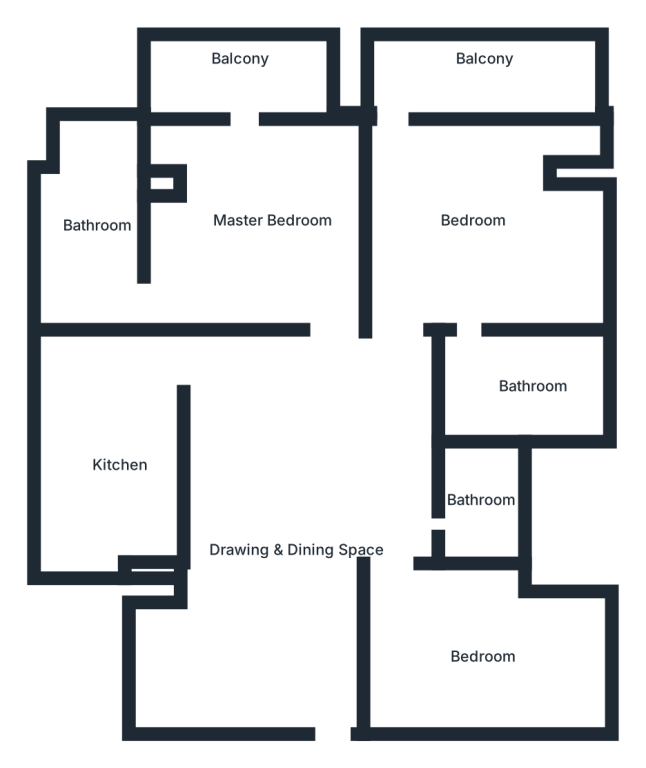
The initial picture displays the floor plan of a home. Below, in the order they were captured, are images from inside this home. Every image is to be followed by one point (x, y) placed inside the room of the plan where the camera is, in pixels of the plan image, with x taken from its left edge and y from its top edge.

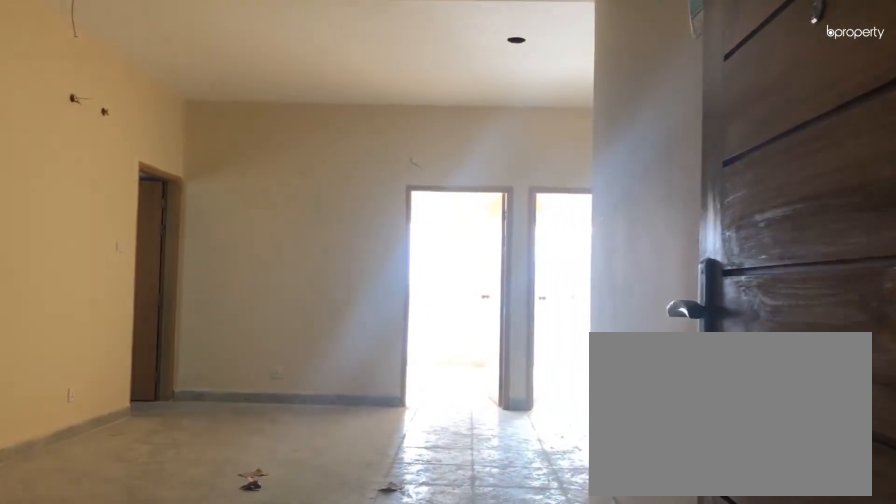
(322, 680)
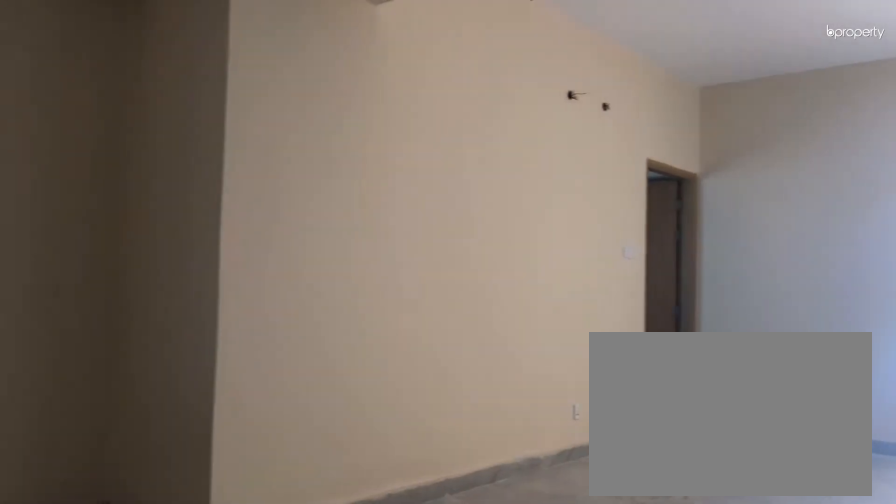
(311, 518)
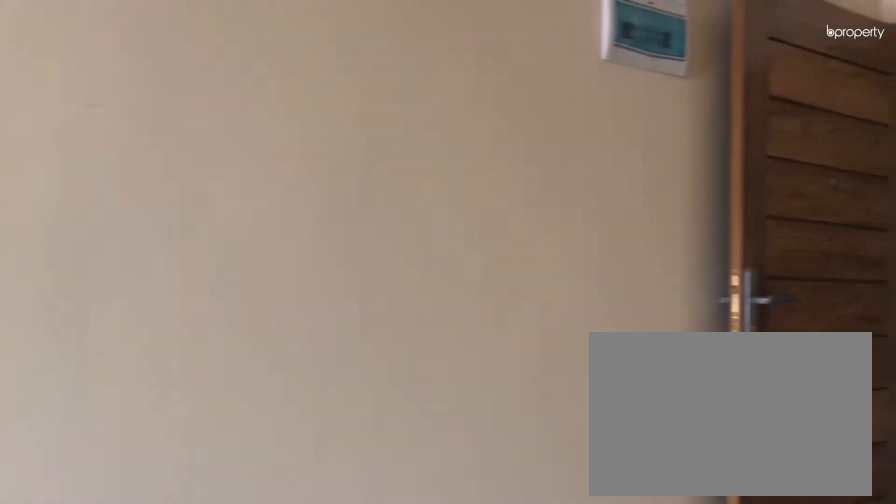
(311, 518)
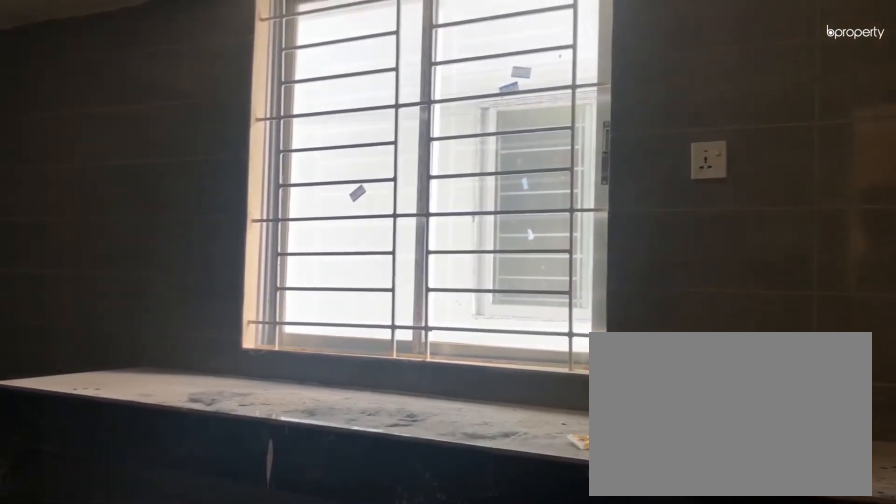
(112, 469)
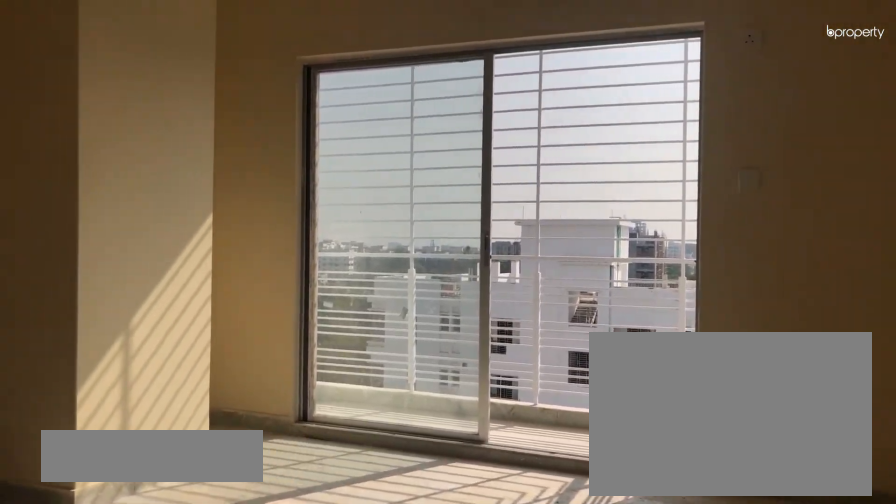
(291, 222)
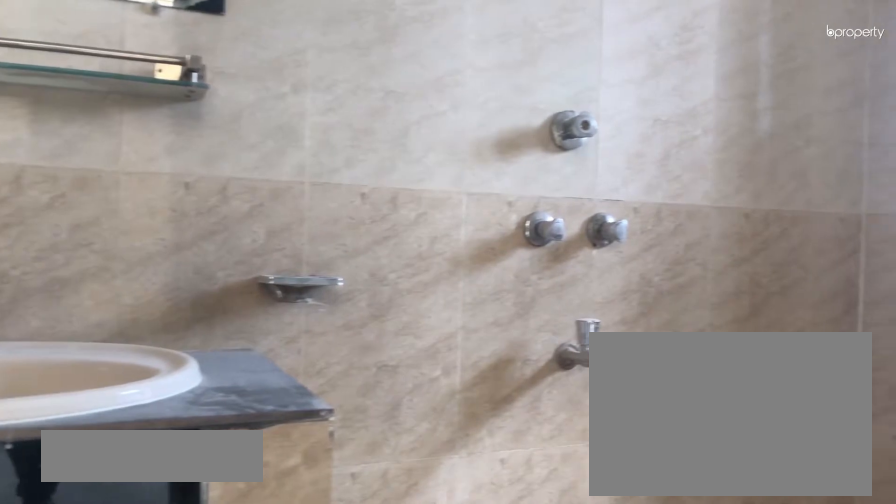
(98, 241)
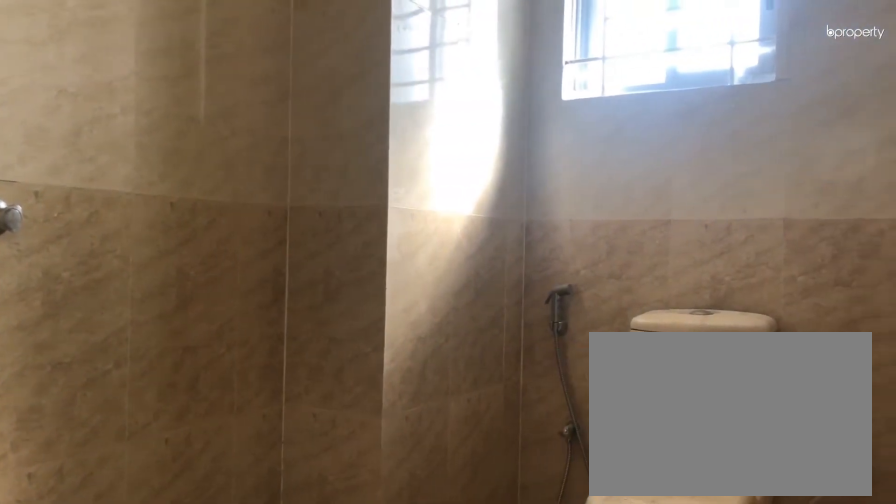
(98, 241)
